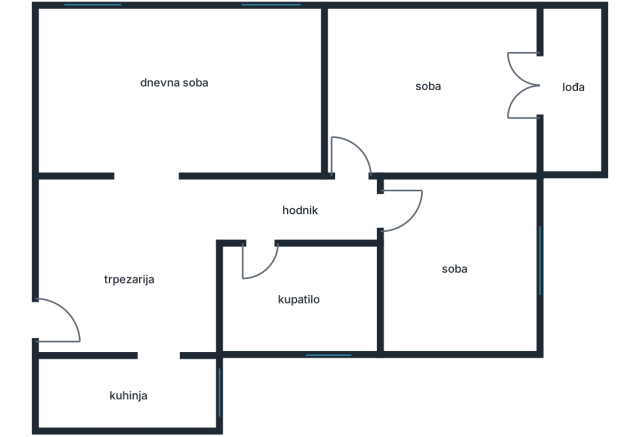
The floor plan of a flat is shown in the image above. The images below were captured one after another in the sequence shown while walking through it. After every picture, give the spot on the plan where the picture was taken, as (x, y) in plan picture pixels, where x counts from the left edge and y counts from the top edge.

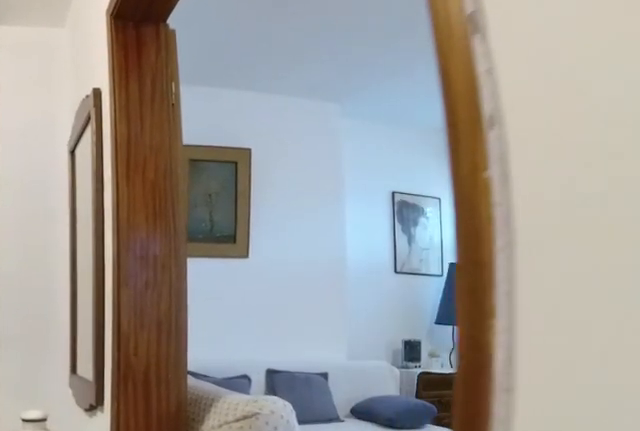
(220, 206)
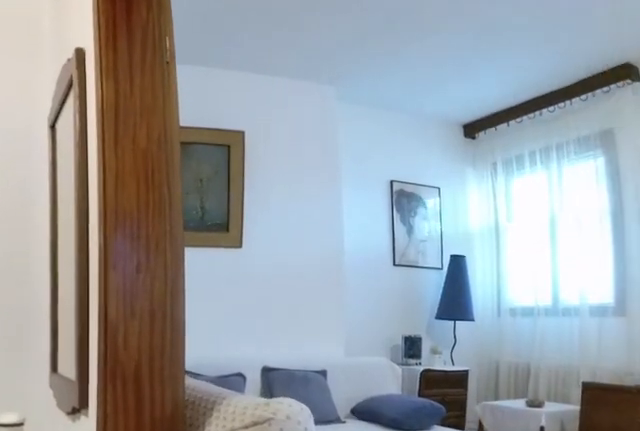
(203, 205)
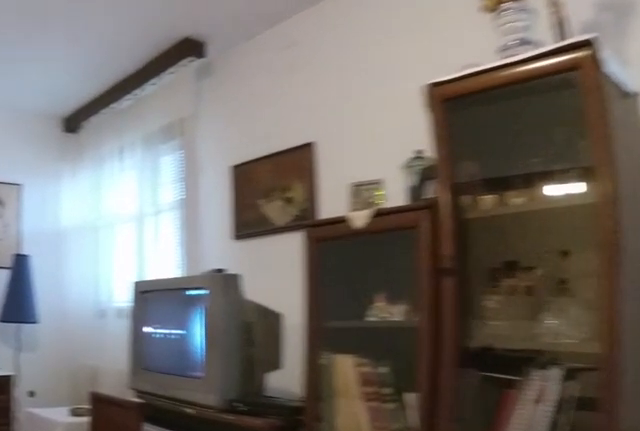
(262, 134)
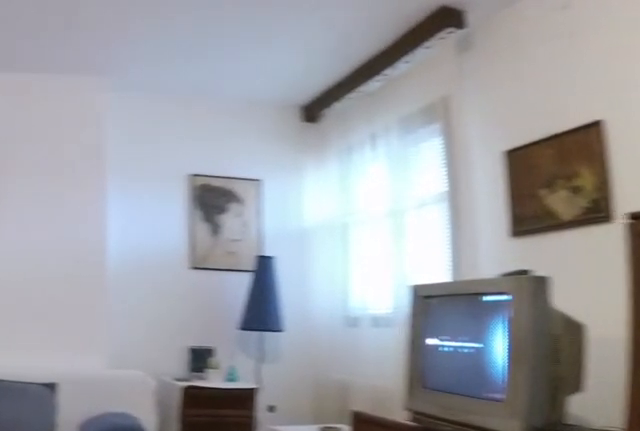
(248, 130)
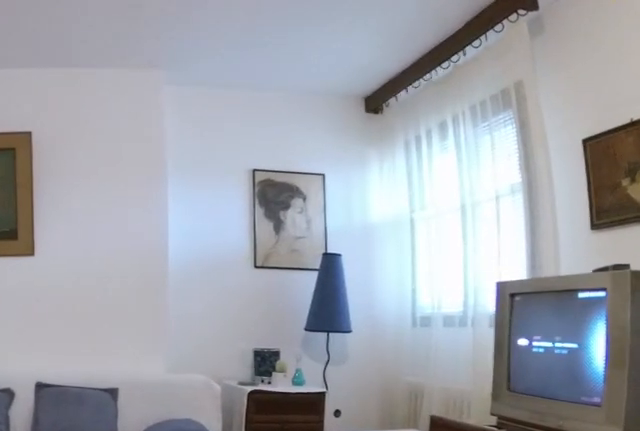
(237, 128)
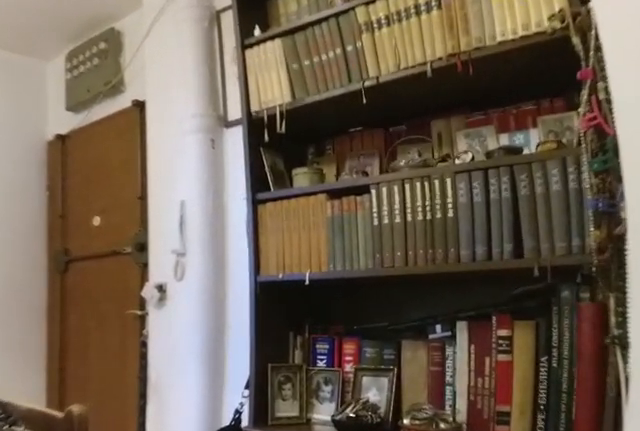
(143, 213)
